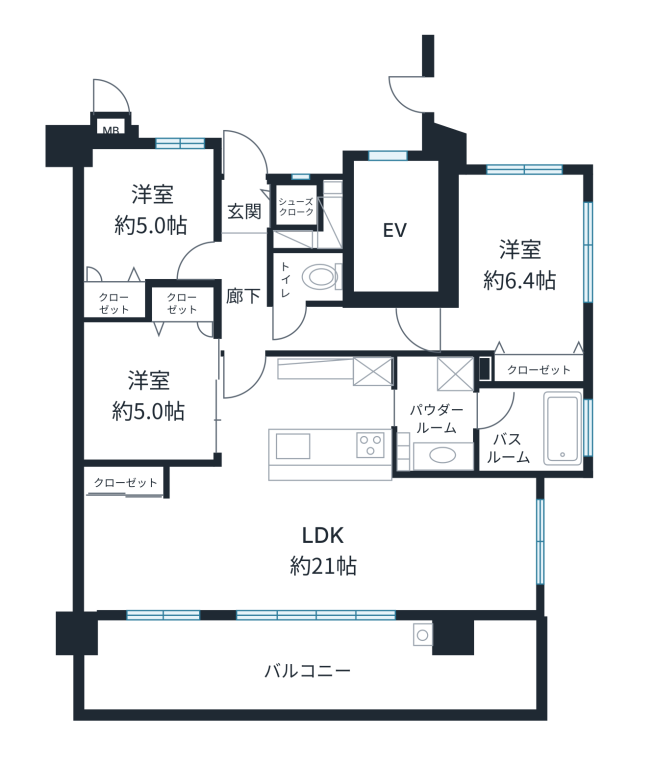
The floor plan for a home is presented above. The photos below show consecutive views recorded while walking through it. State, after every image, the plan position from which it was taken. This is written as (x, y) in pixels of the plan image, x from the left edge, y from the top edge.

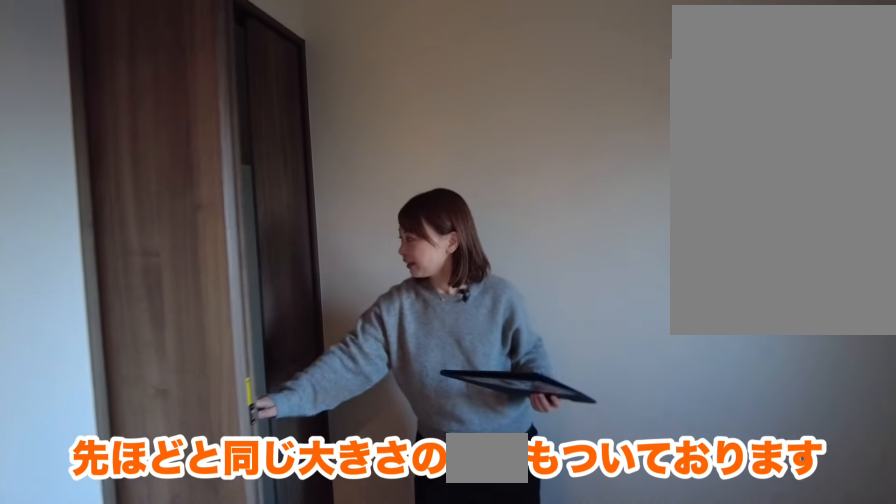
(114, 256)
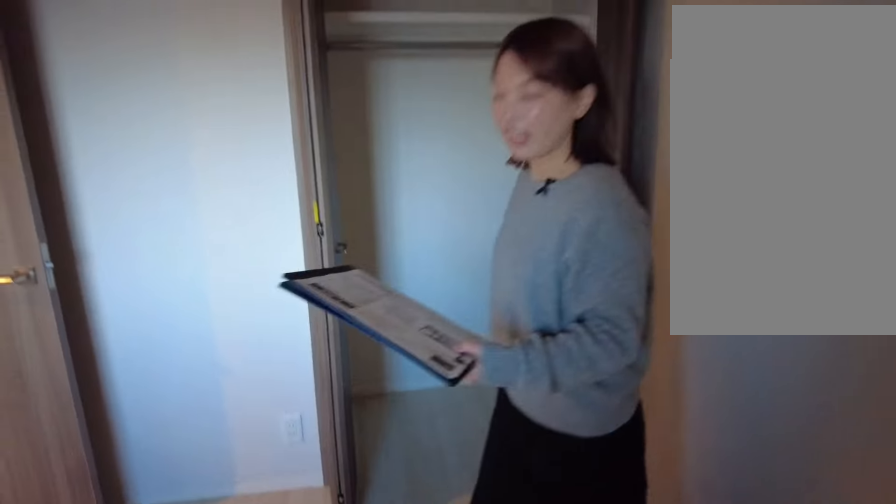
(127, 258)
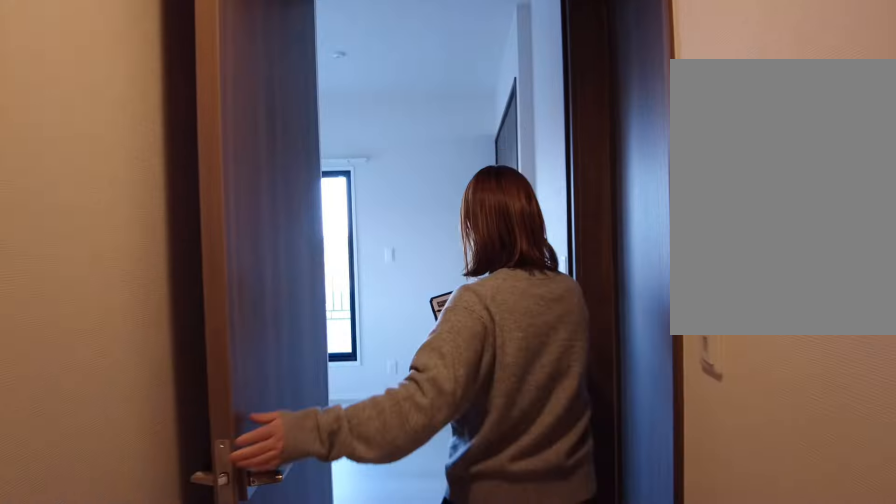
(451, 343)
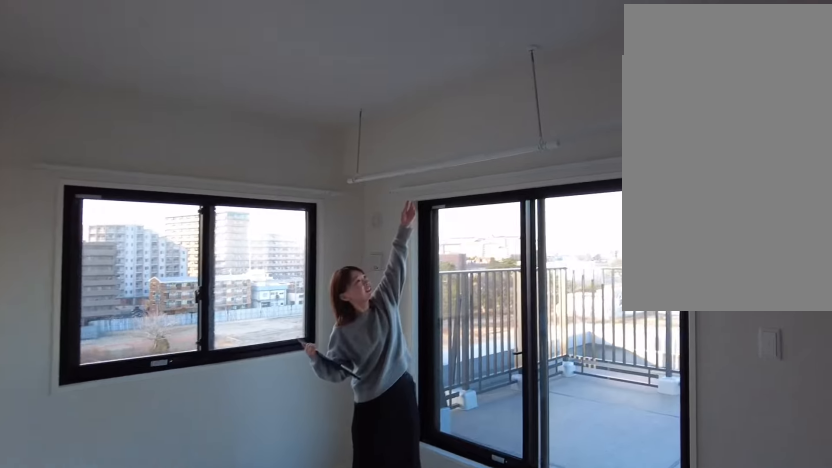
(513, 318)
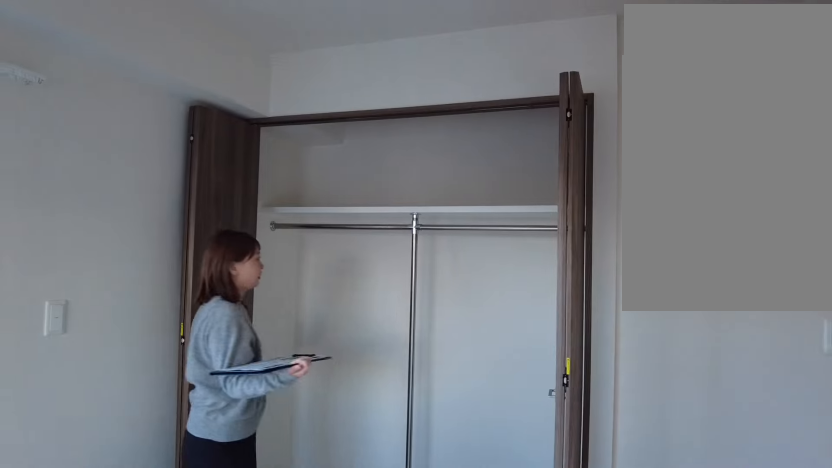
(532, 358)
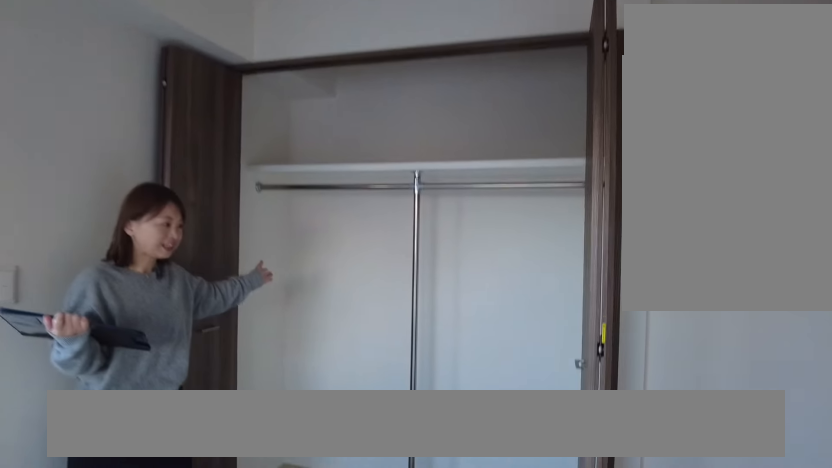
(532, 358)
